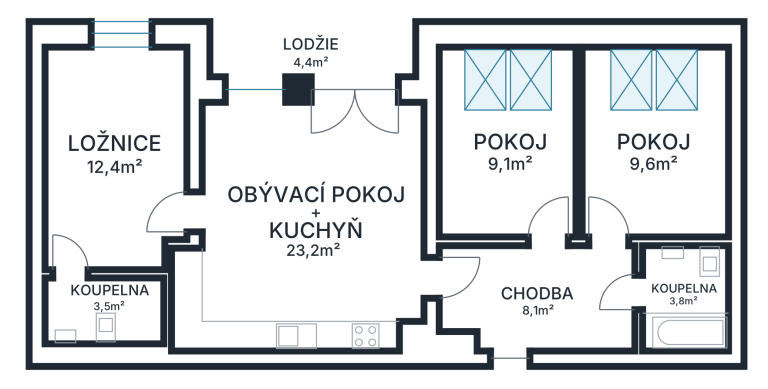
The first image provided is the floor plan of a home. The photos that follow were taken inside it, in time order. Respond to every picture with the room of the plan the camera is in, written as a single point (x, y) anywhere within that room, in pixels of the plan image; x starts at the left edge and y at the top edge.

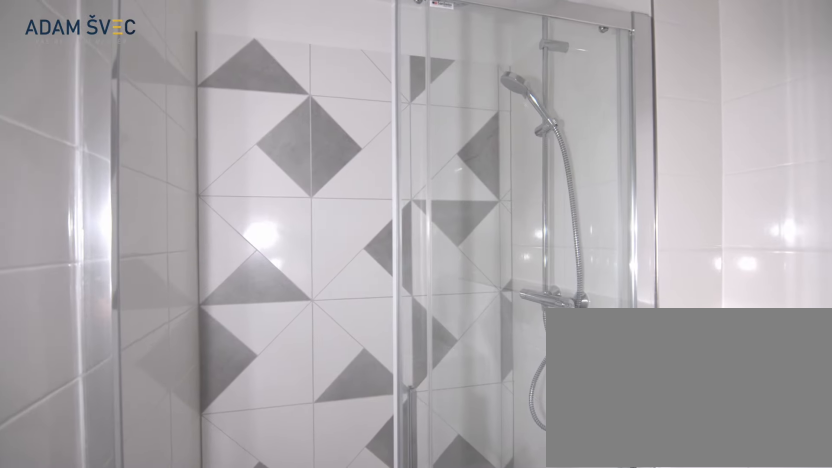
(104, 311)
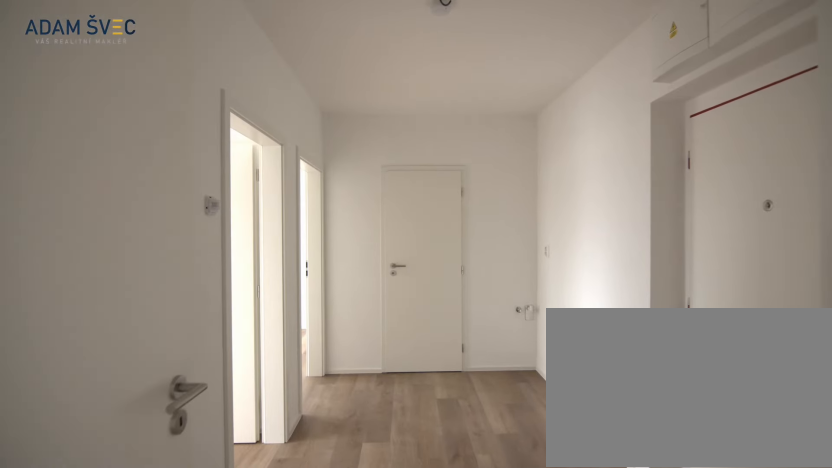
(539, 297)
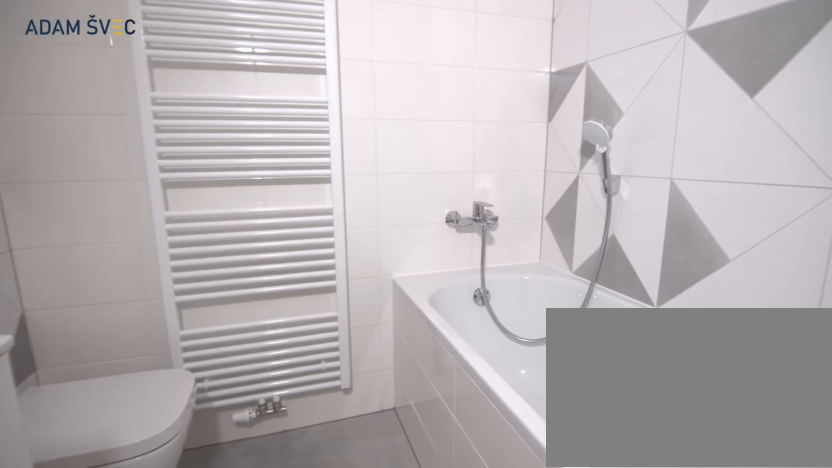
(685, 299)
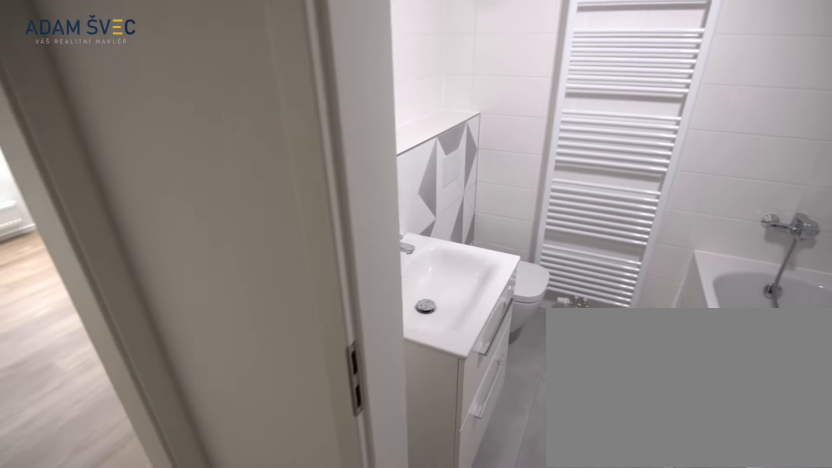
(685, 299)
